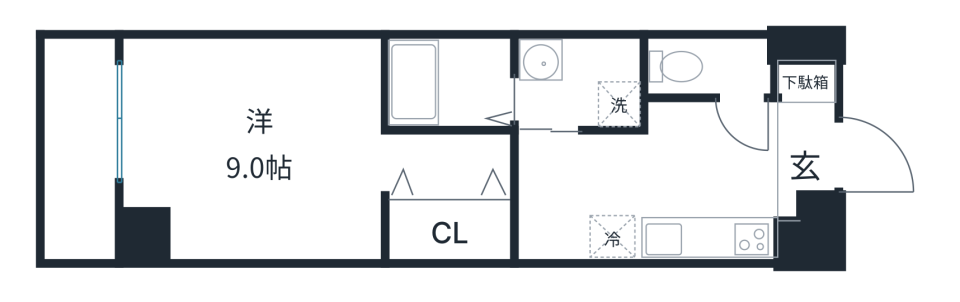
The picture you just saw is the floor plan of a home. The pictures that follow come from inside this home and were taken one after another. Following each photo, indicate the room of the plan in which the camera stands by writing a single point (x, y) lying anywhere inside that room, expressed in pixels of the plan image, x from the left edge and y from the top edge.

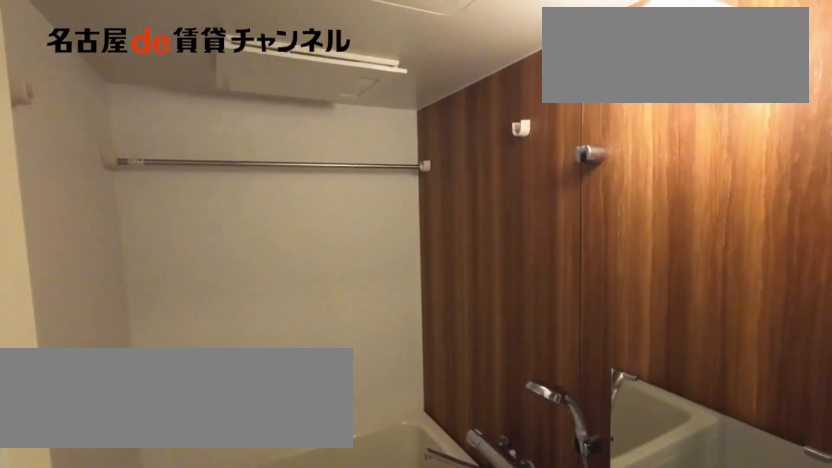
(449, 82)
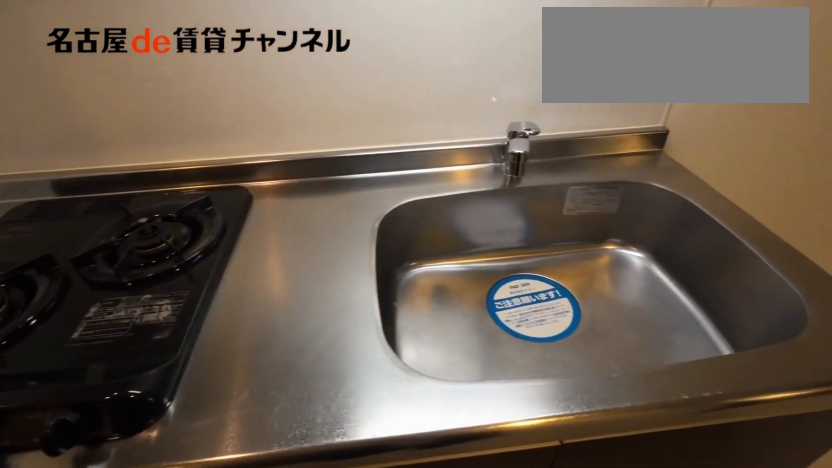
(686, 236)
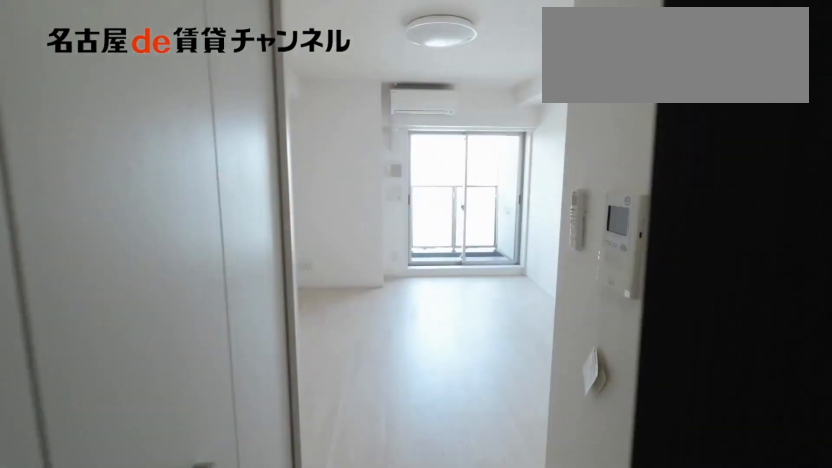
(248, 149)
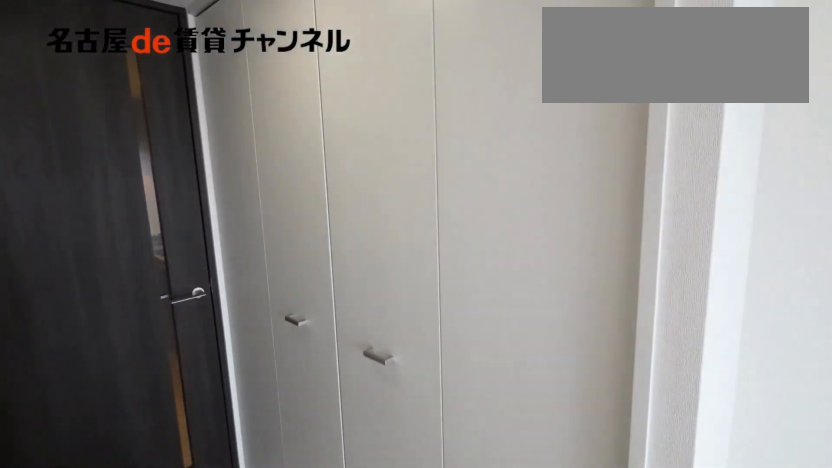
(248, 149)
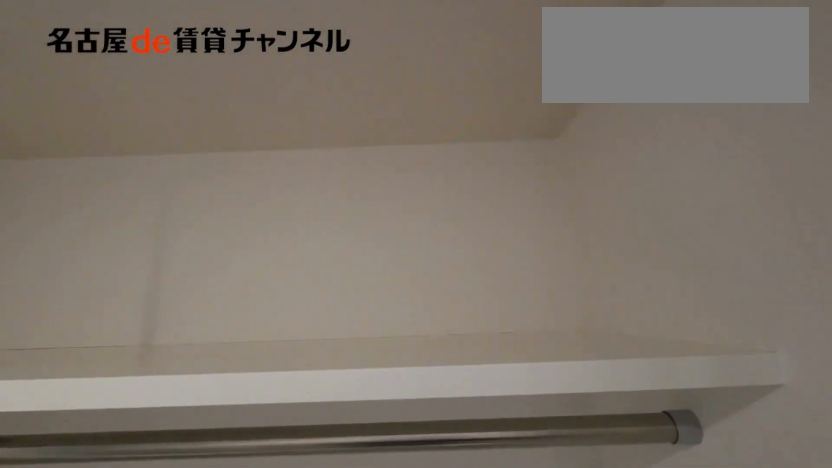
(451, 229)
